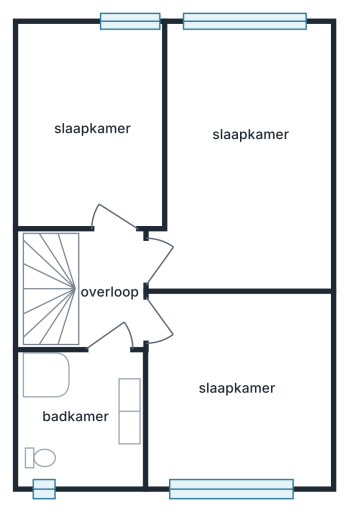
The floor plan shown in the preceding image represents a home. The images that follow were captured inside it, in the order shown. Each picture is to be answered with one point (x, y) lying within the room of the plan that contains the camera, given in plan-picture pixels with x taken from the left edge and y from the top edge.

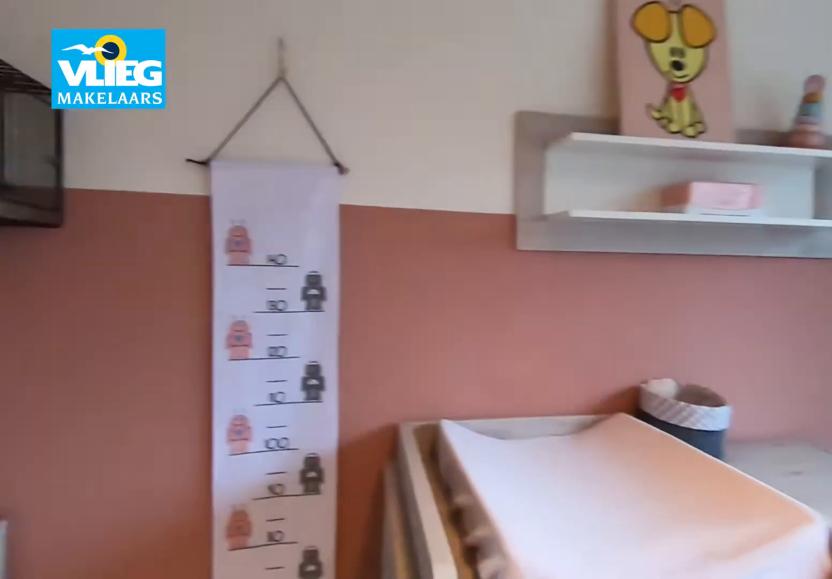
(236, 387)
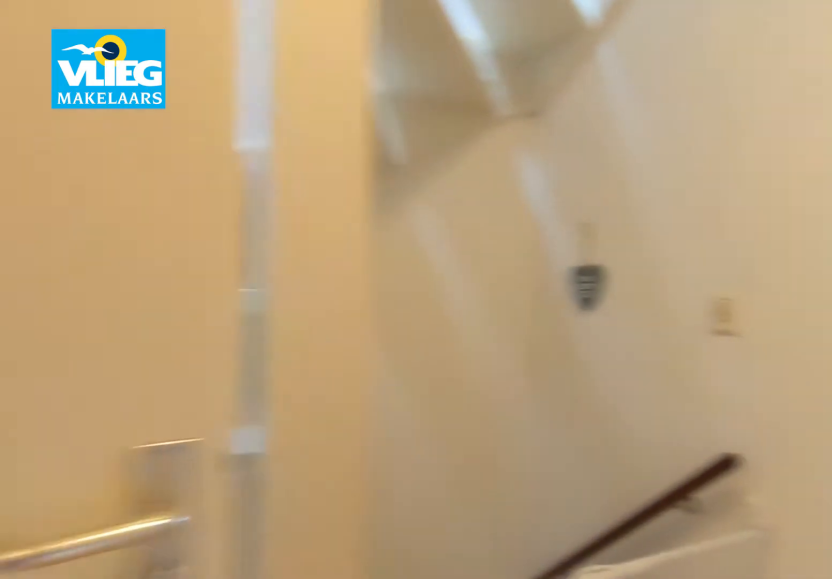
(109, 294)
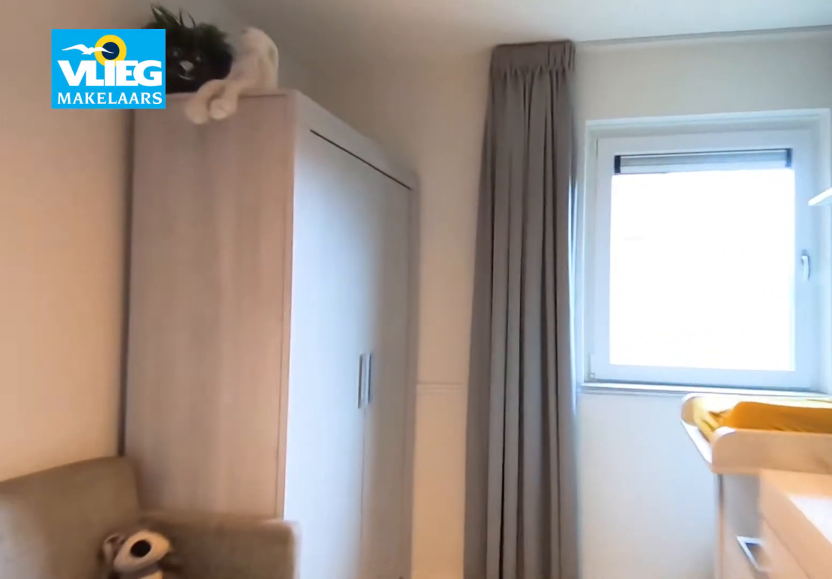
(84, 112)
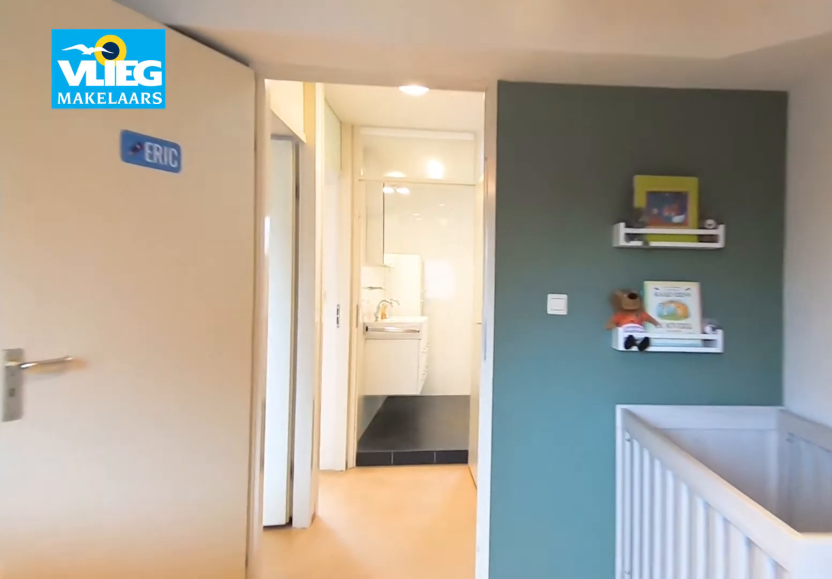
(84, 112)
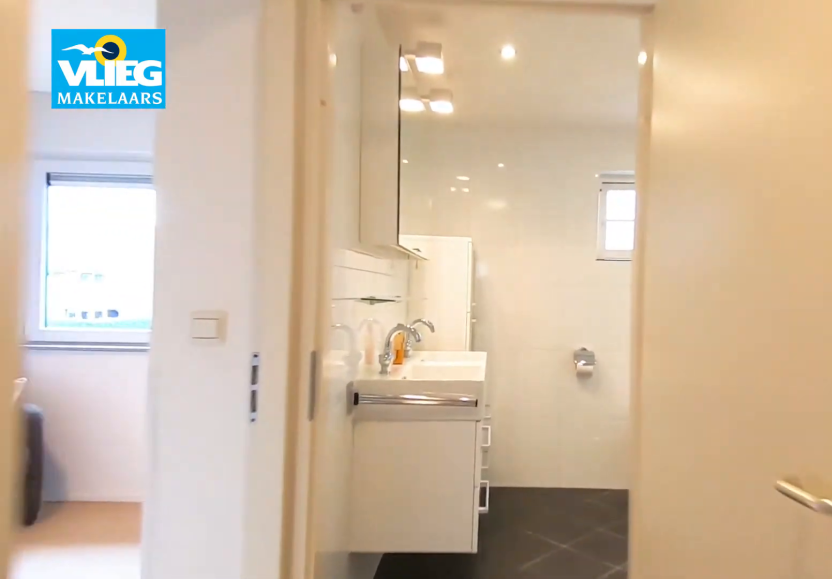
(109, 294)
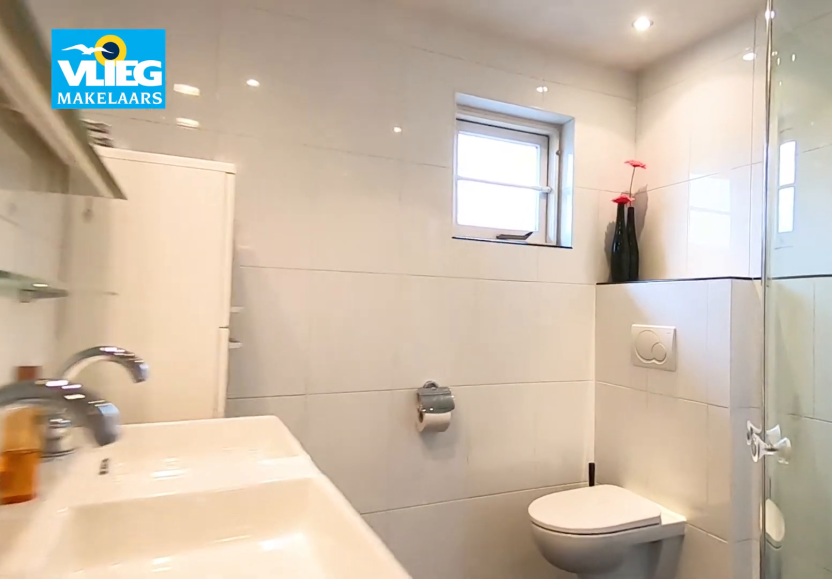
(83, 415)
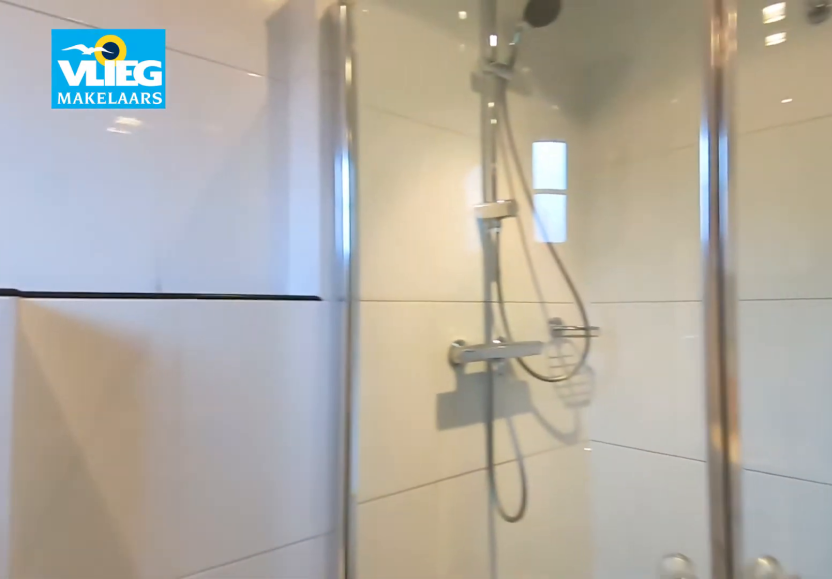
(83, 415)
